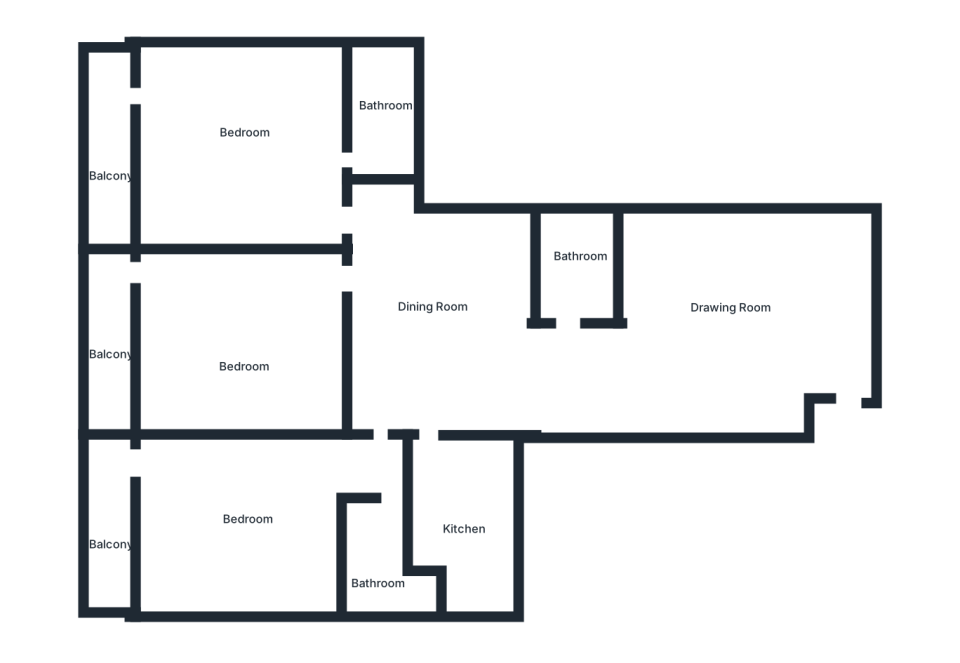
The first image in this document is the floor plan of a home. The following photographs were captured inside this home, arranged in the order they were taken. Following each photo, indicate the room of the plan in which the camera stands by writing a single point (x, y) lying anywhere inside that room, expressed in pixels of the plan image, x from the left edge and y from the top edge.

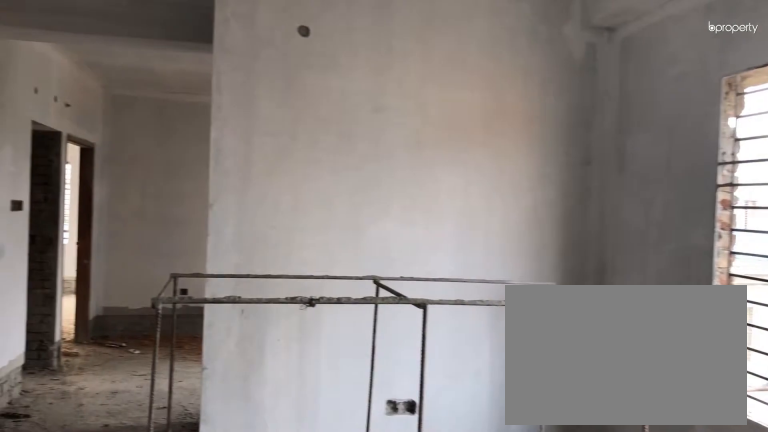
(737, 311)
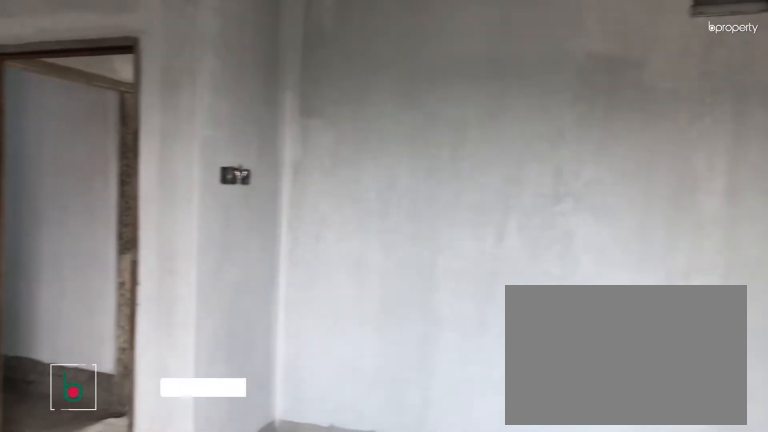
(737, 311)
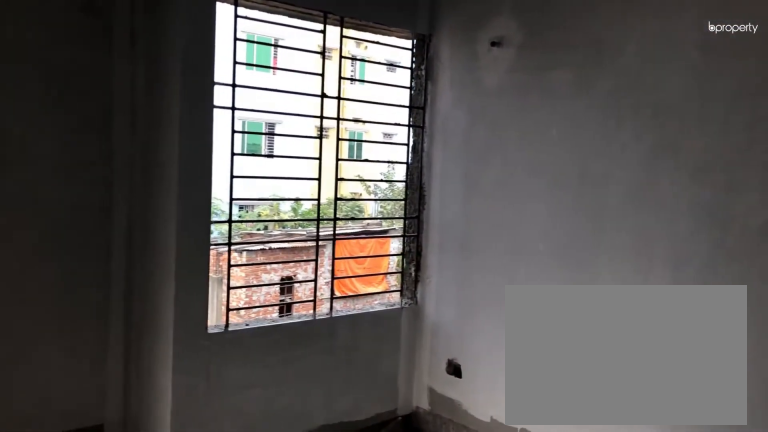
(418, 307)
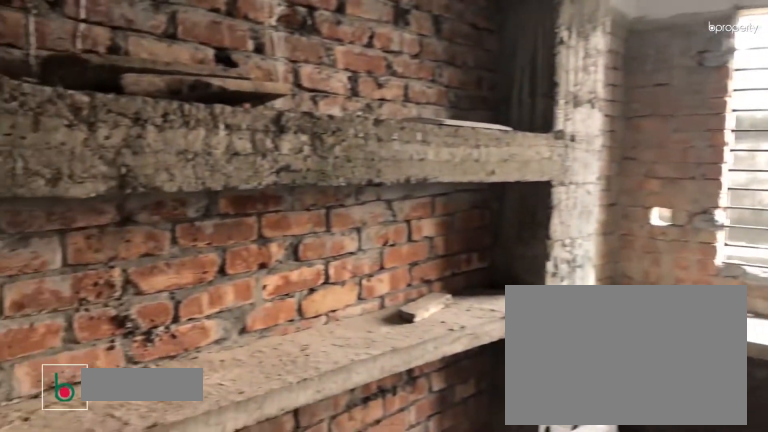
(460, 509)
